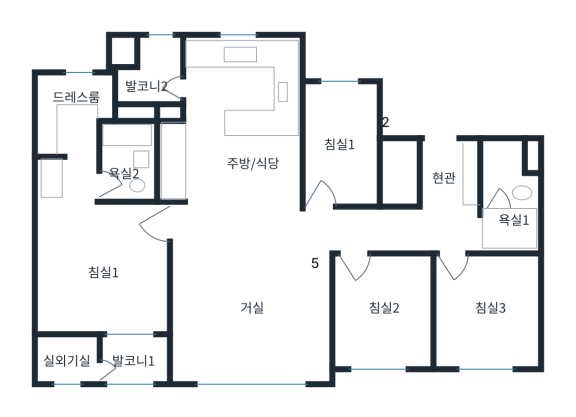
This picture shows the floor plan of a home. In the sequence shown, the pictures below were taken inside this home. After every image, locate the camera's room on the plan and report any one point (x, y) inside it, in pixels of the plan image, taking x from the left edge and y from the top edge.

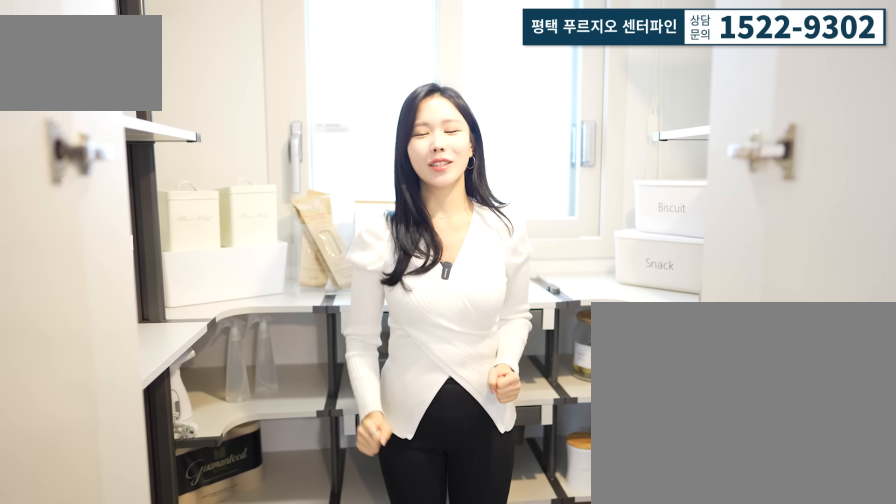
(339, 161)
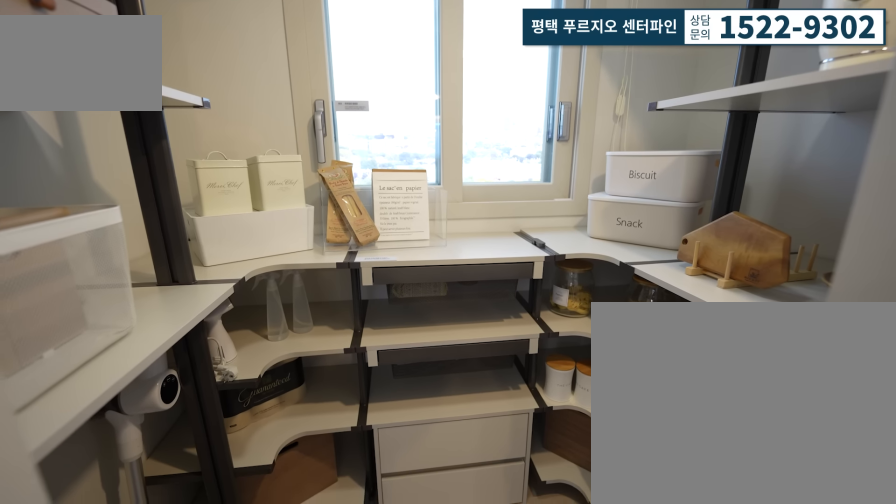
(339, 161)
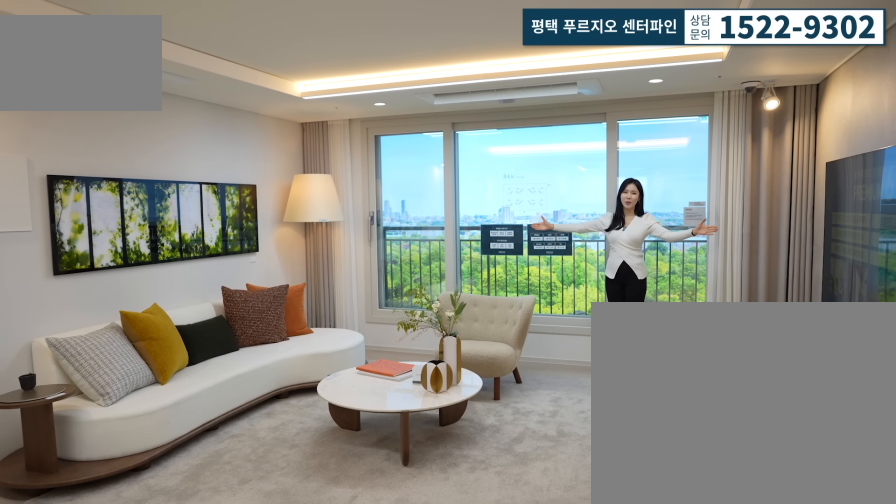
(246, 321)
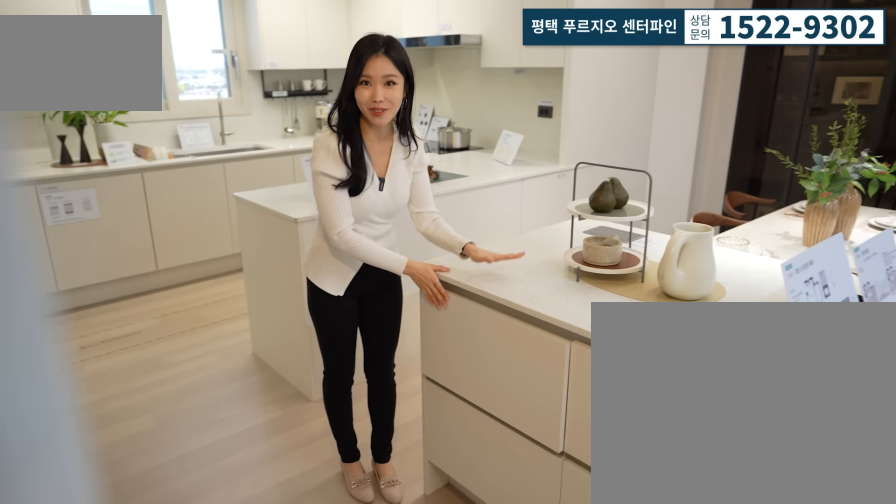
(246, 139)
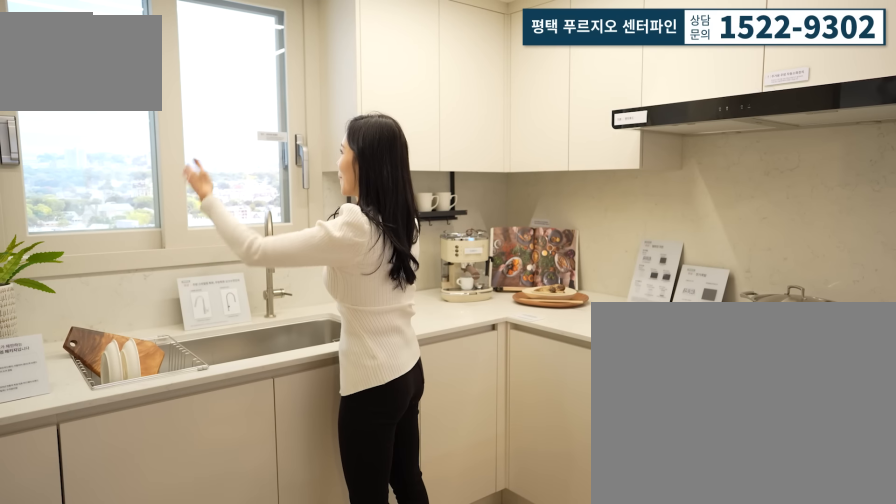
(246, 139)
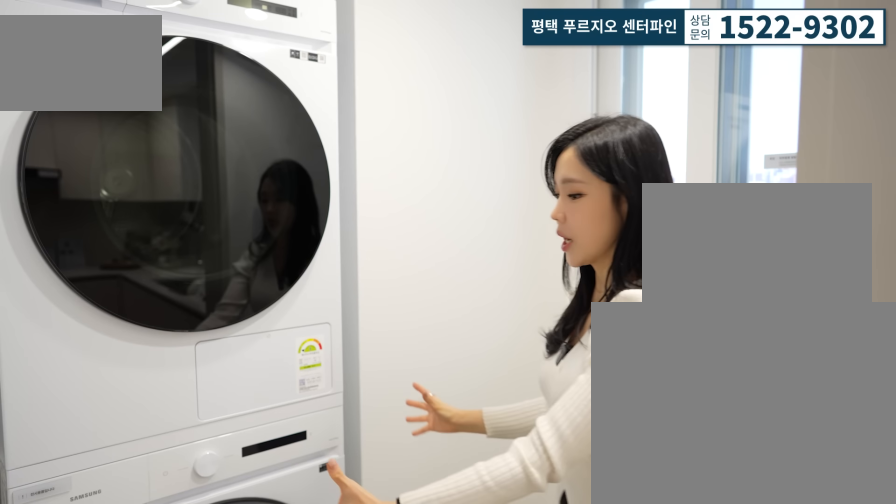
(143, 70)
